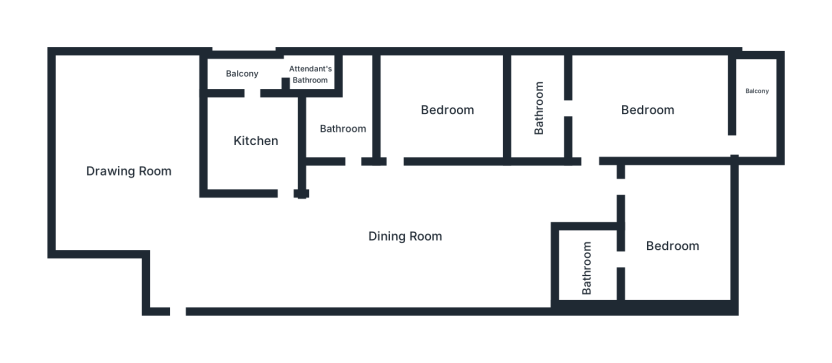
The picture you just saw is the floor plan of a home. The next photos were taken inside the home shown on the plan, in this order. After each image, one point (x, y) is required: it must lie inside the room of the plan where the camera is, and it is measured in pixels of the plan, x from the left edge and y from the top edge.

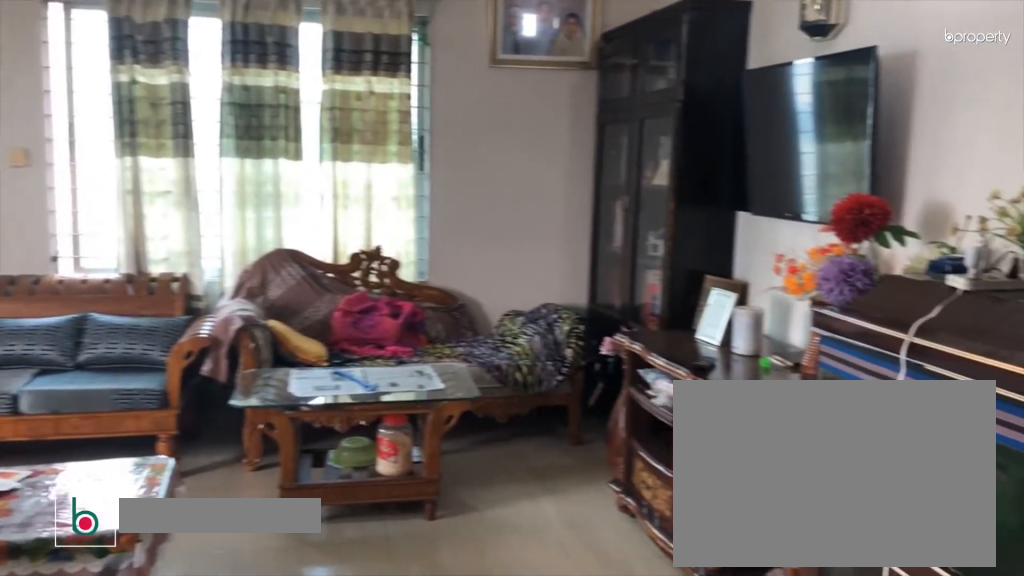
(131, 169)
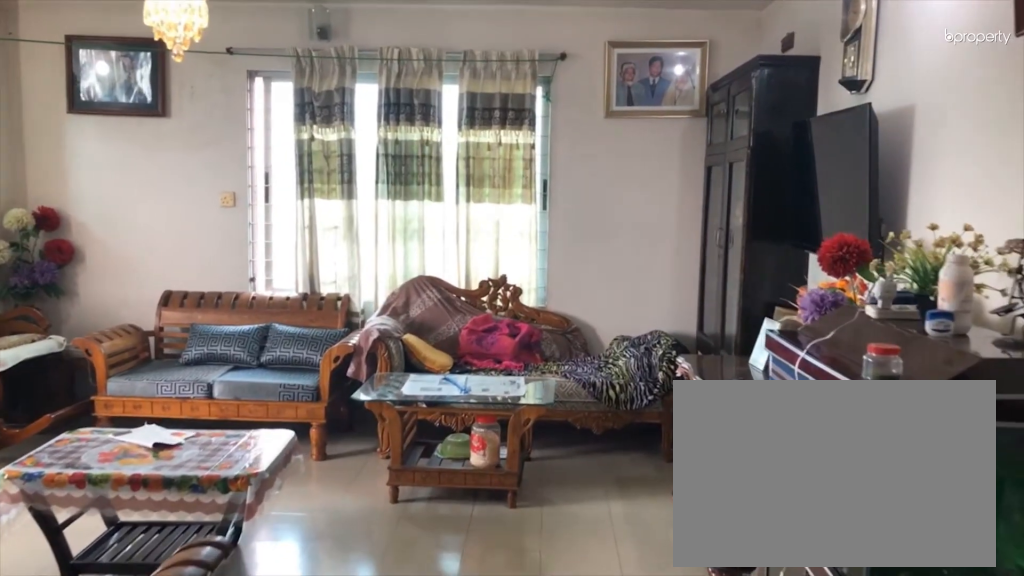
(131, 169)
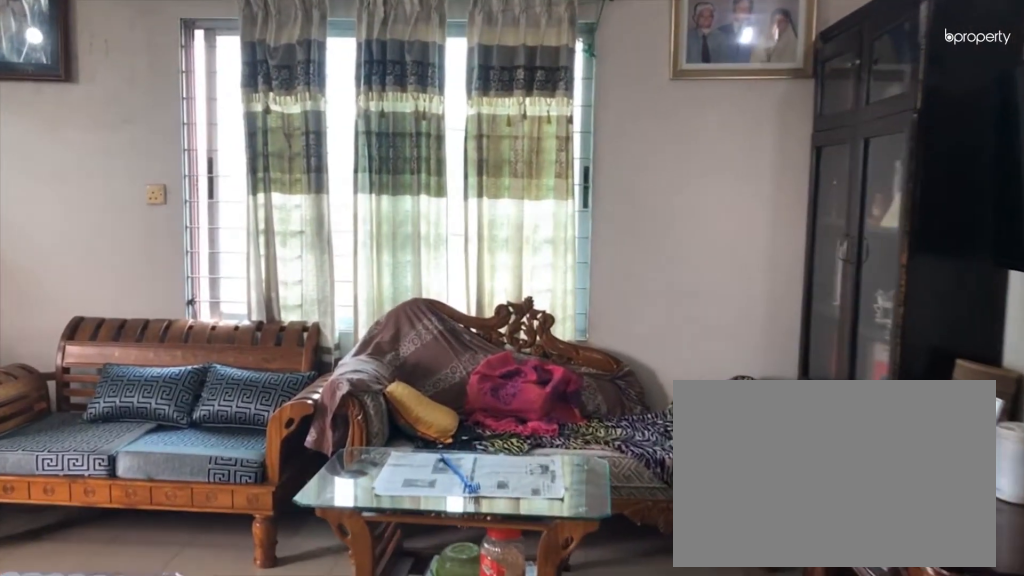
(131, 169)
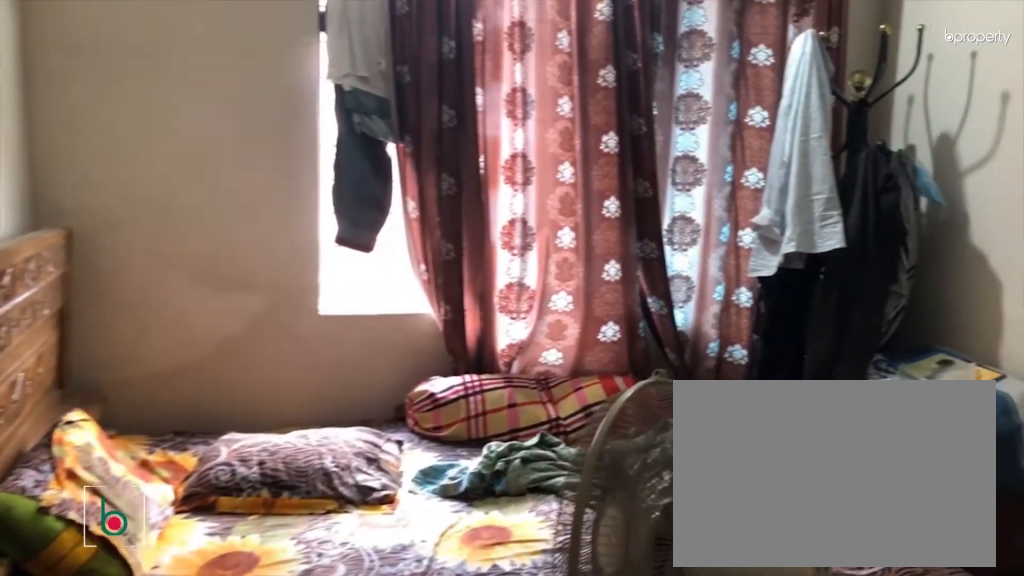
(669, 241)
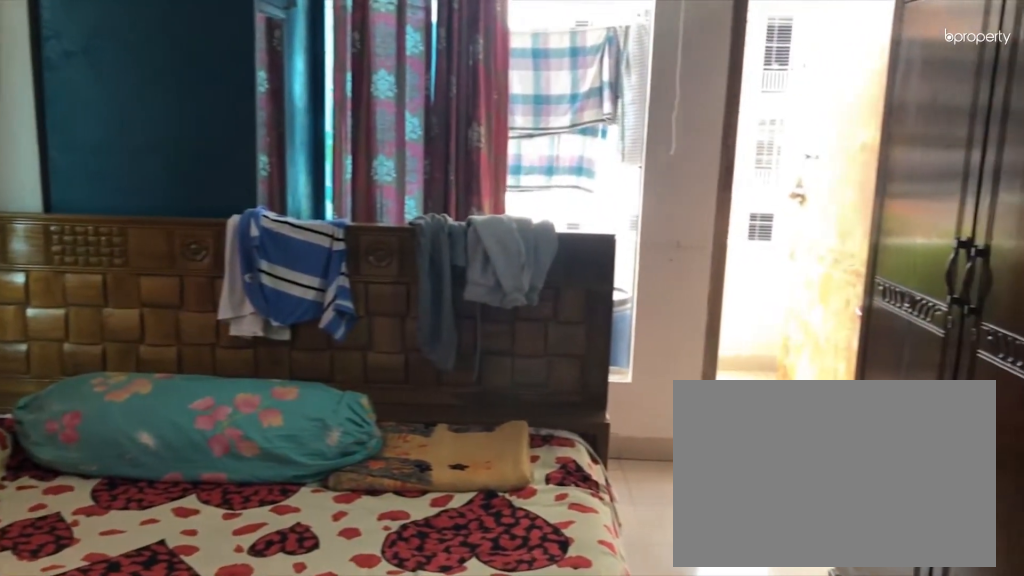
(647, 111)
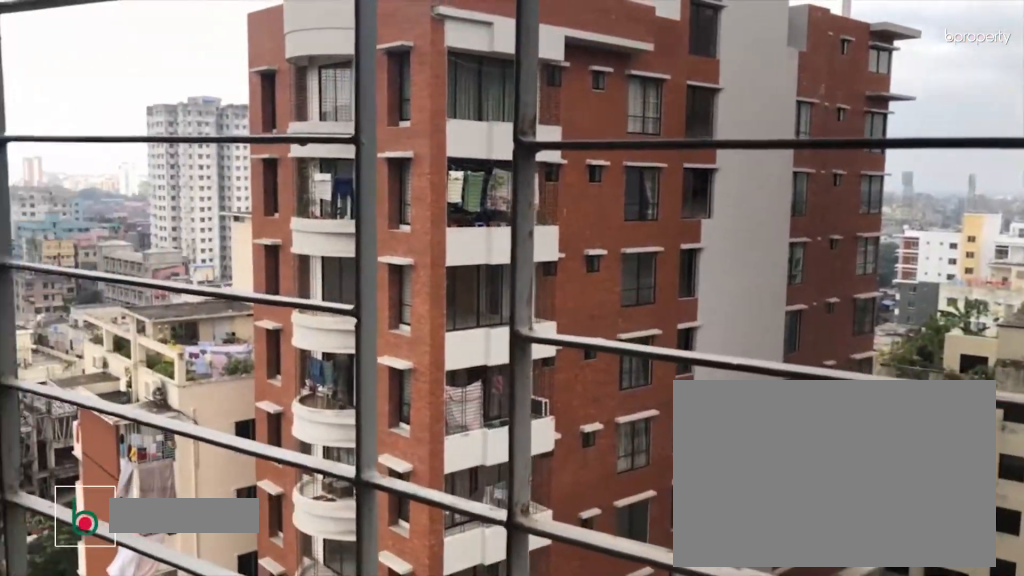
(756, 93)
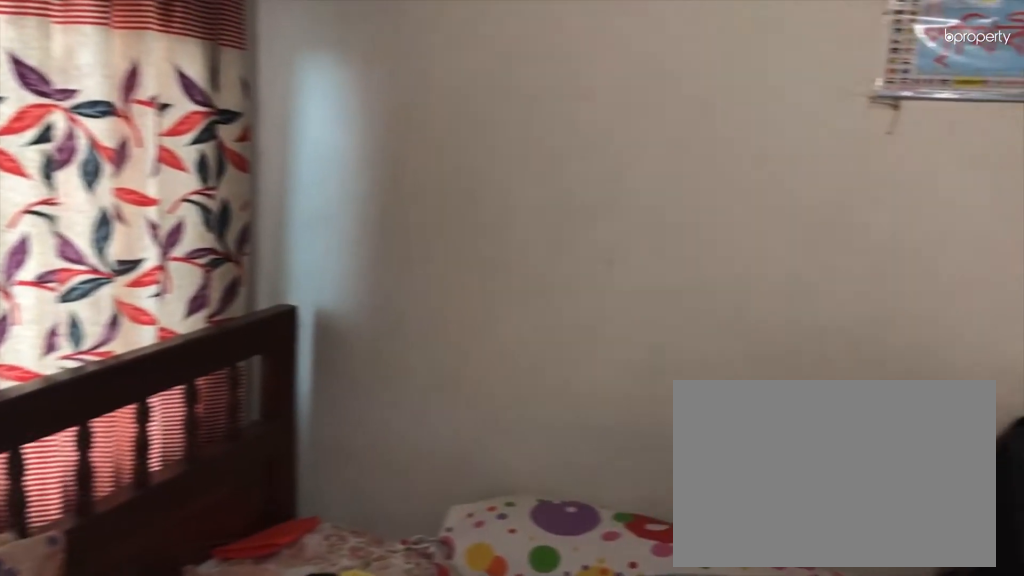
(449, 110)
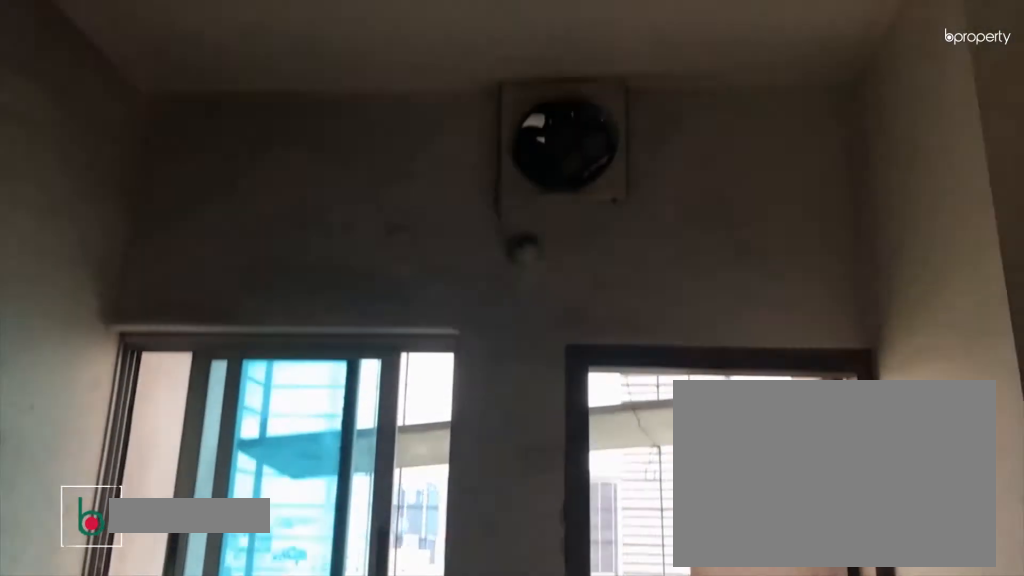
(256, 144)
